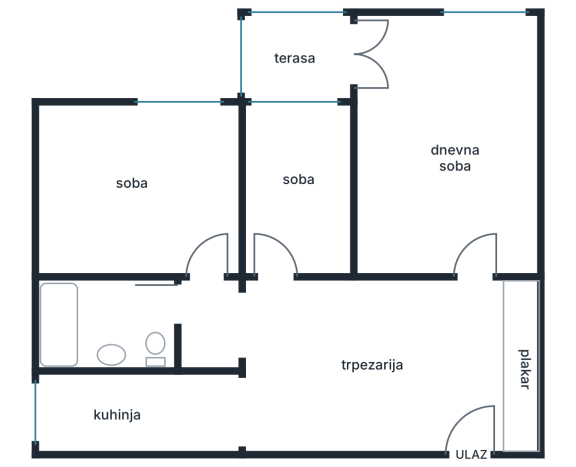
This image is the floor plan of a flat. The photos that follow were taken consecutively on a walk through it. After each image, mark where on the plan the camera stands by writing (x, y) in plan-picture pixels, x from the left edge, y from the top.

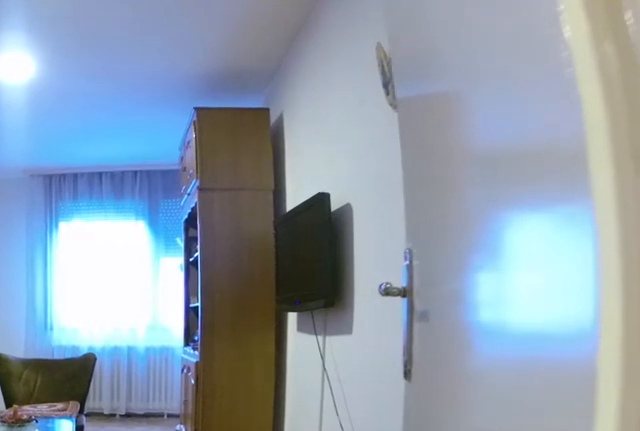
(467, 308)
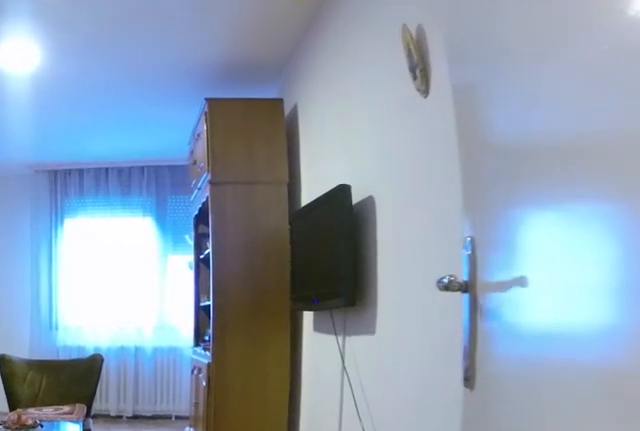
(467, 301)
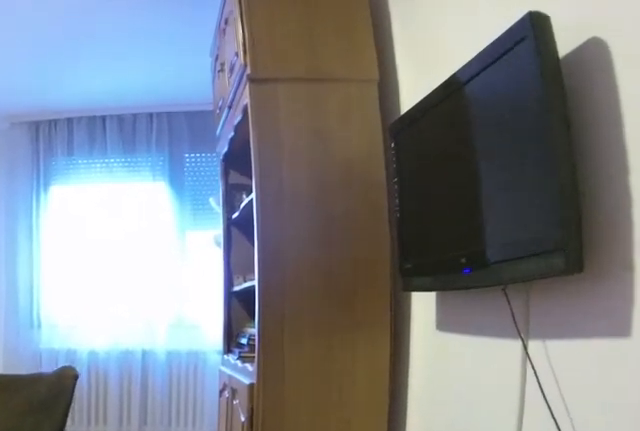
(468, 222)
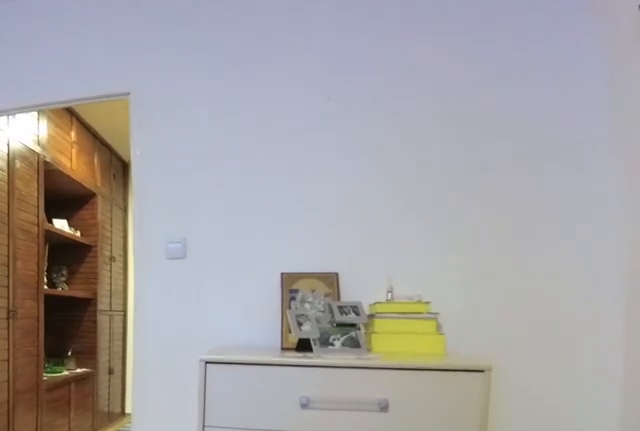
(413, 128)
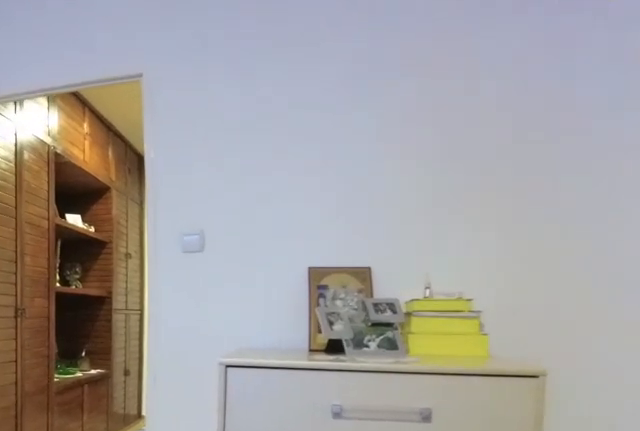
(417, 136)
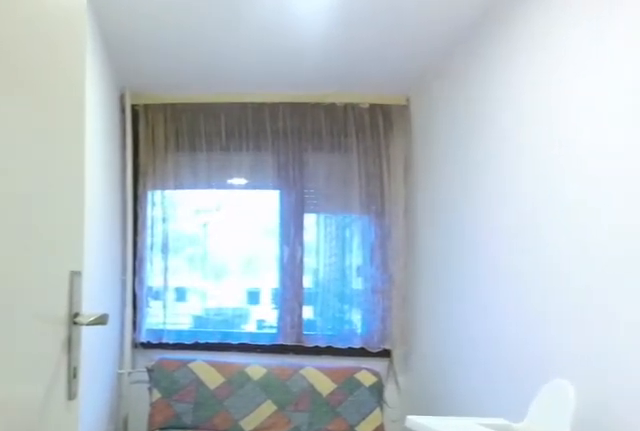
(280, 304)
